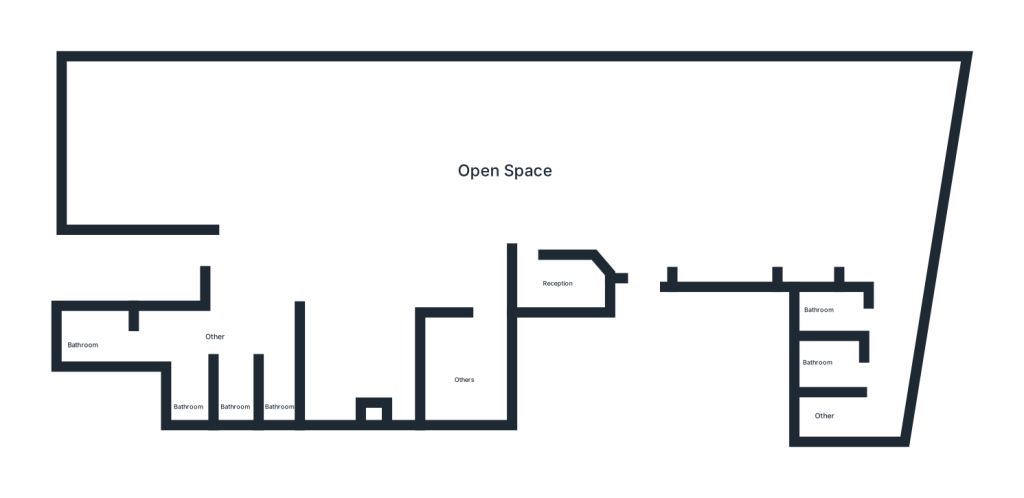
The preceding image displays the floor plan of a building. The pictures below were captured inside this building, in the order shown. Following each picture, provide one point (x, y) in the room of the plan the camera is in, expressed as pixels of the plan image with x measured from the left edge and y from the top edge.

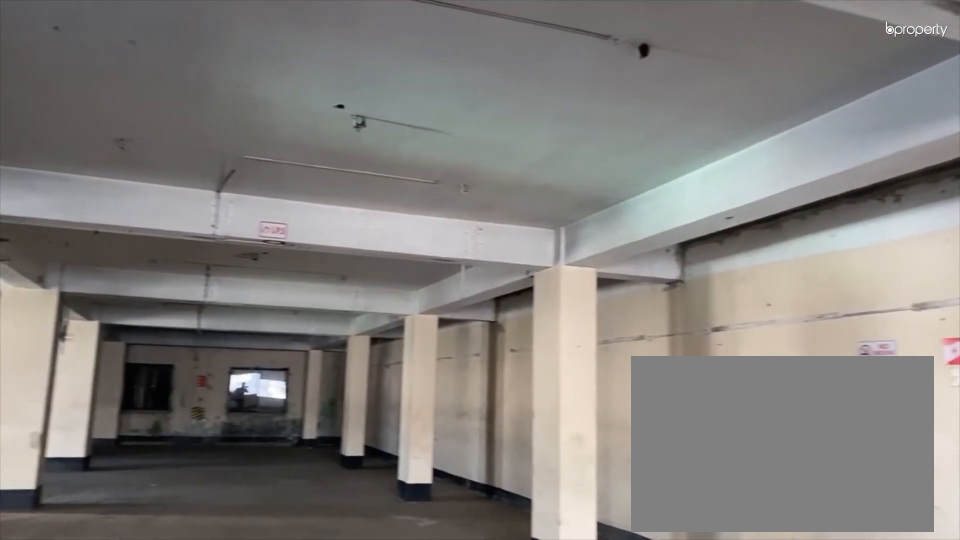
(648, 119)
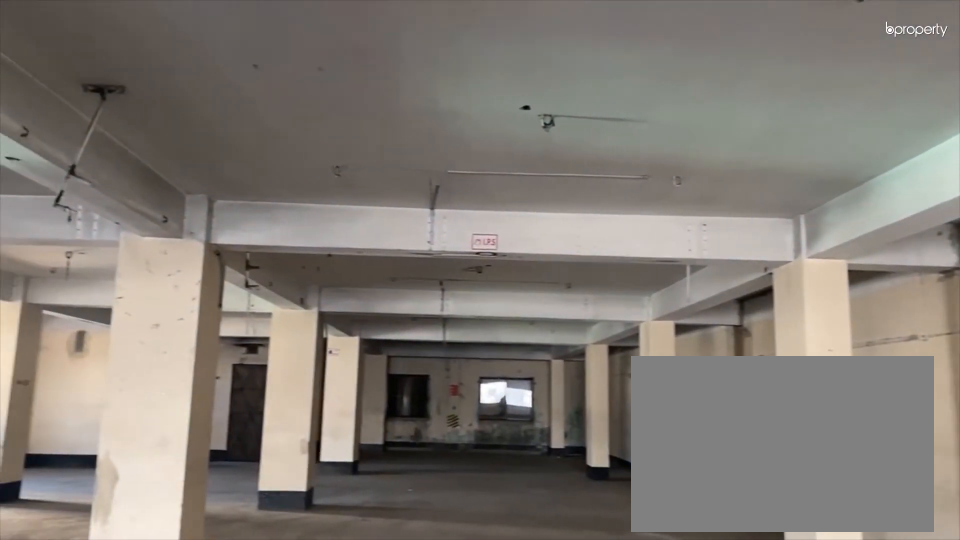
(648, 119)
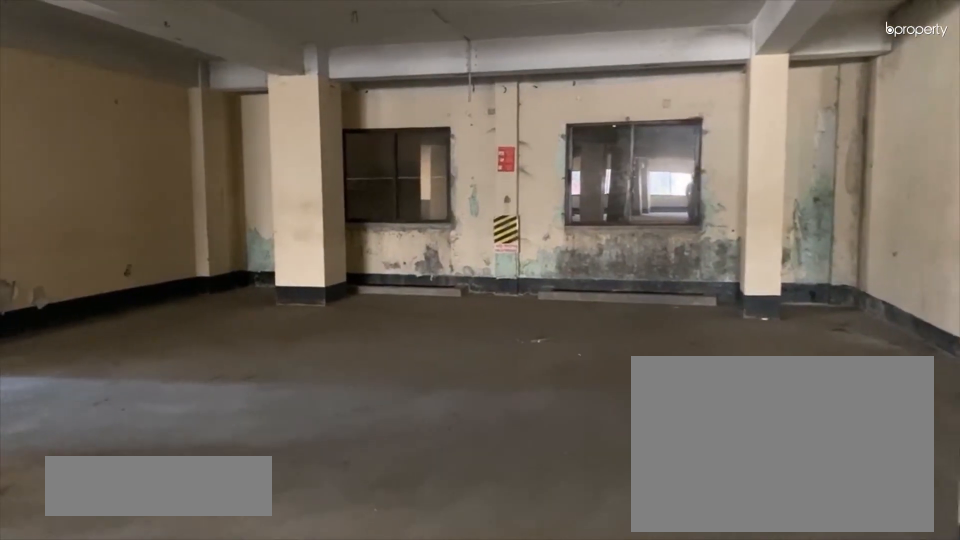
(236, 150)
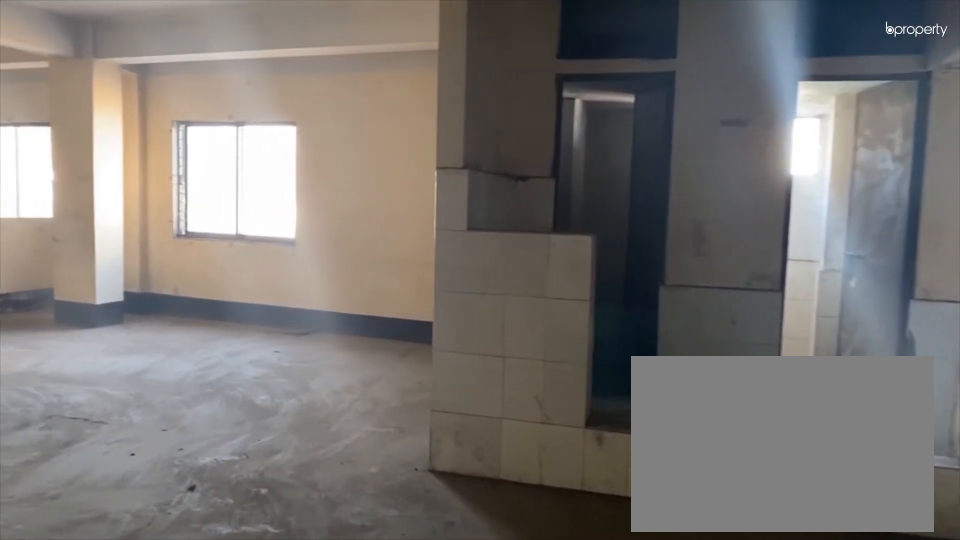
(318, 231)
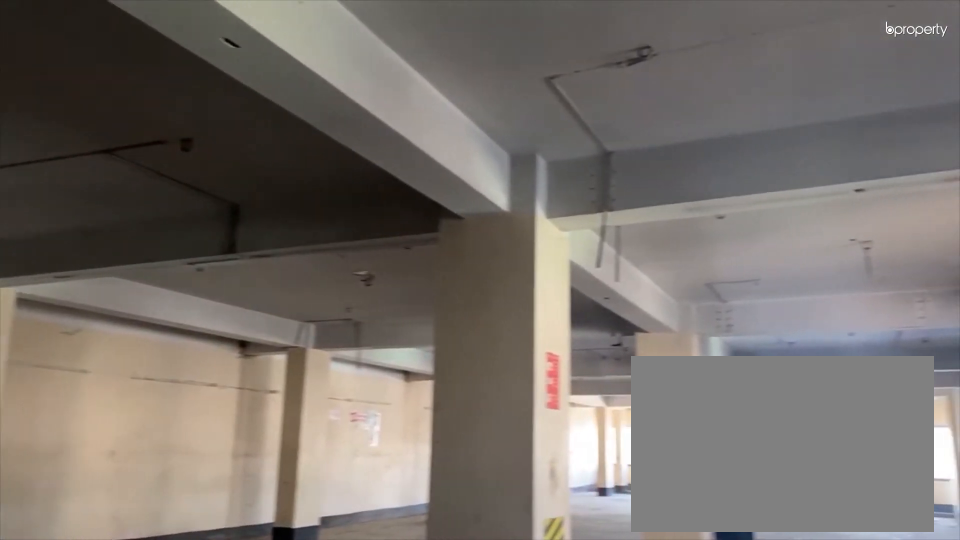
(349, 192)
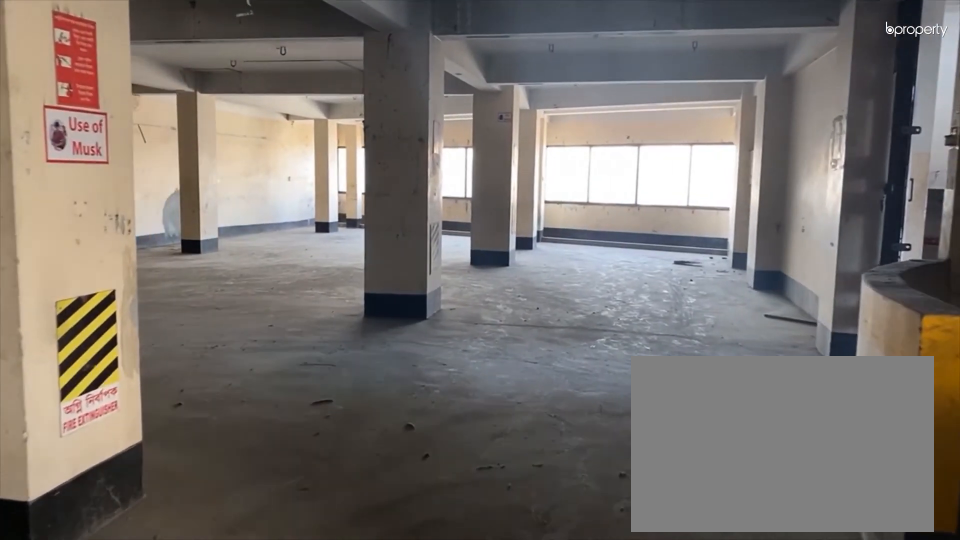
(464, 183)
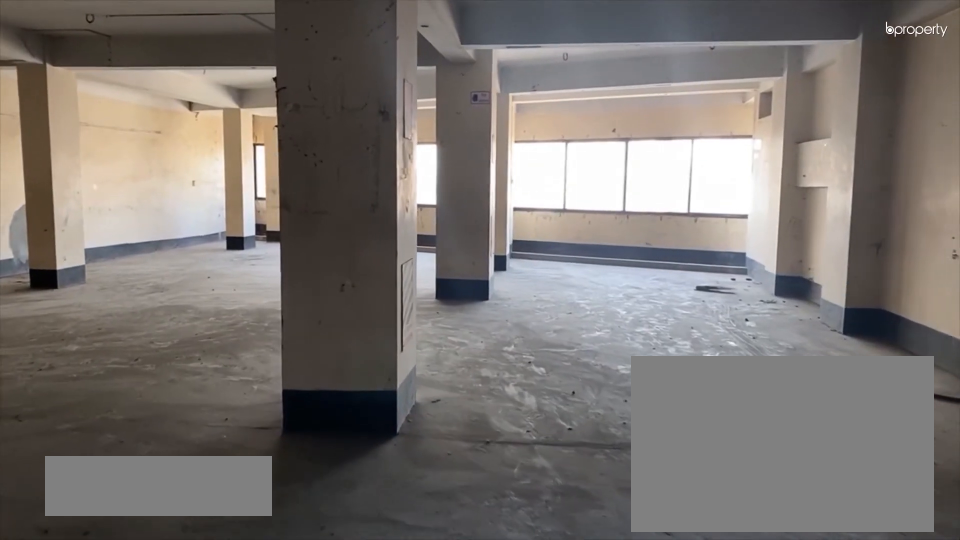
(569, 170)
